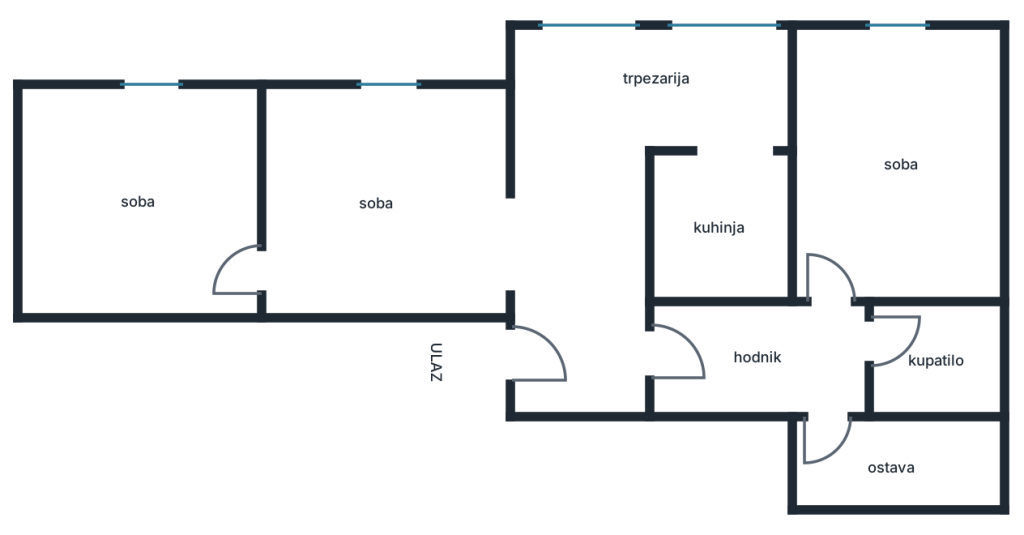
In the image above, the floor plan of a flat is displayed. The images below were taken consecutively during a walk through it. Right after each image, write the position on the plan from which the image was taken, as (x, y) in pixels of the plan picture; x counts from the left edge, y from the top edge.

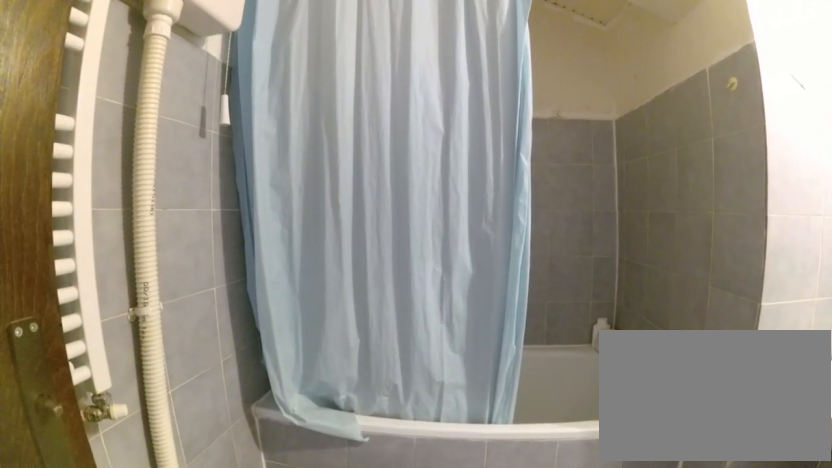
(889, 357)
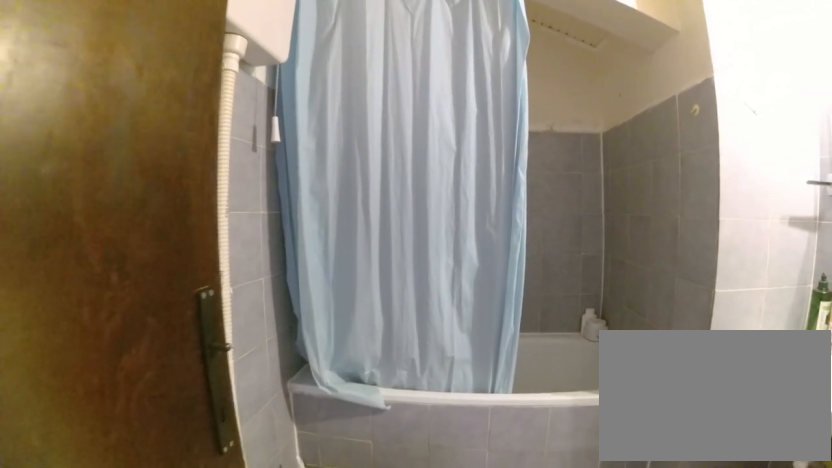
(879, 359)
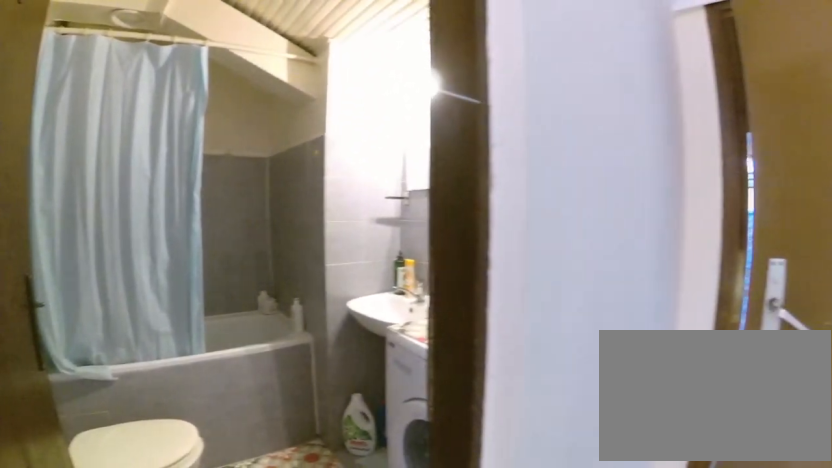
(834, 352)
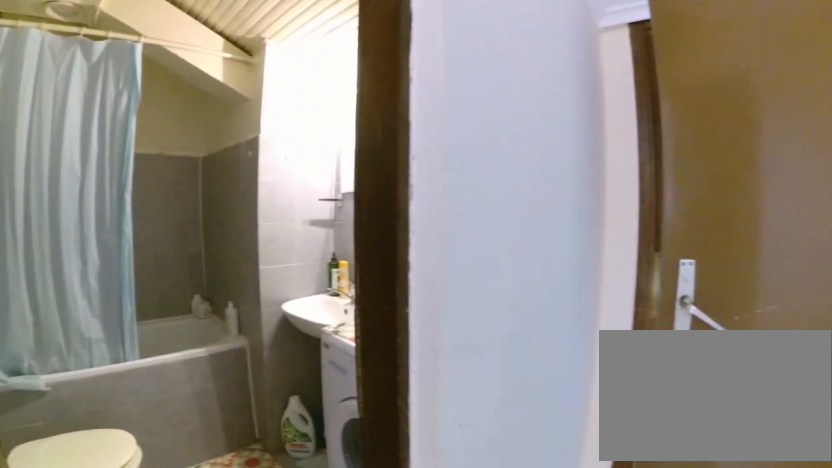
(831, 345)
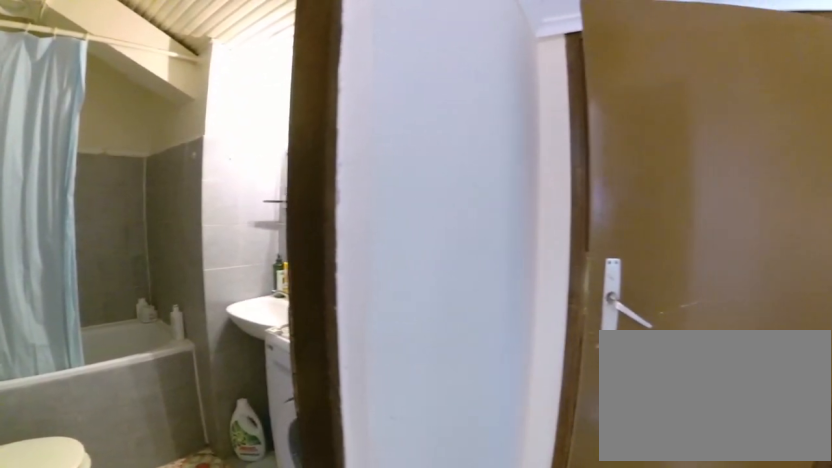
(831, 341)
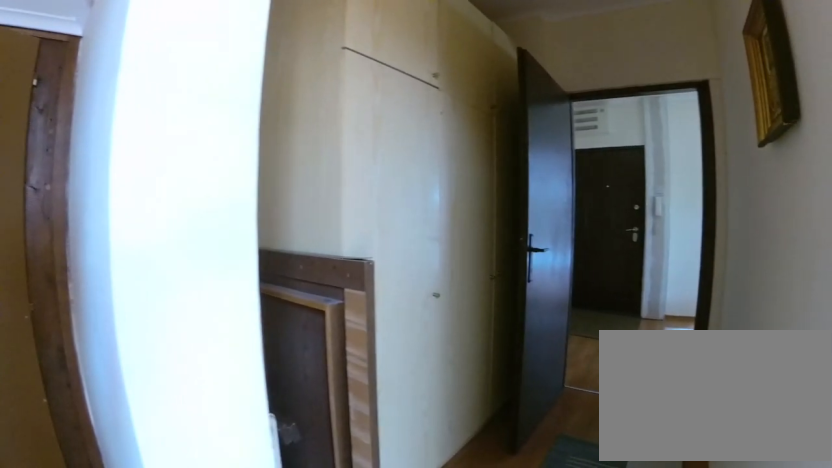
(841, 350)
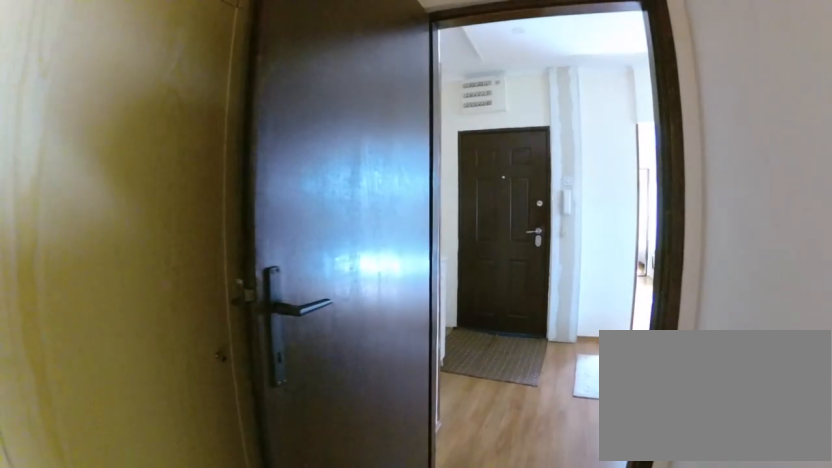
(773, 362)
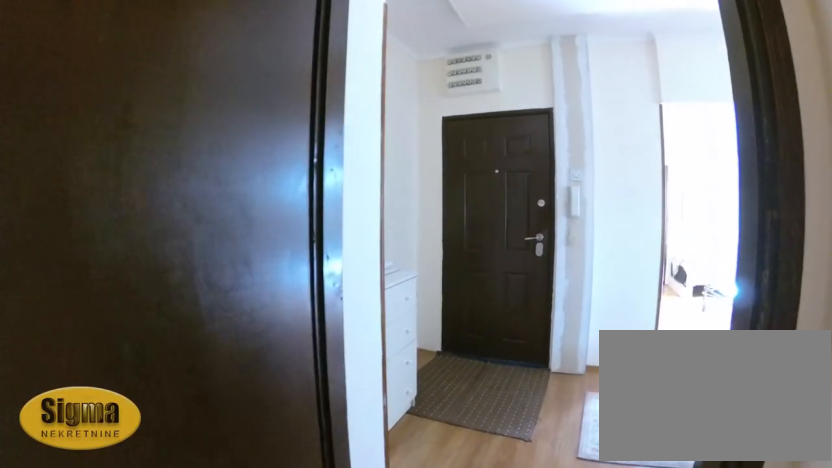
(717, 362)
